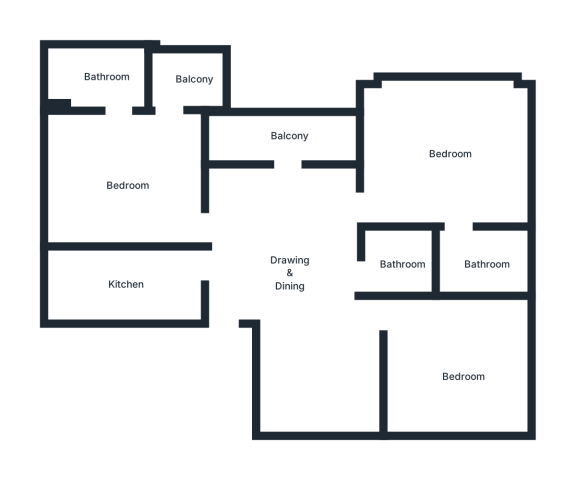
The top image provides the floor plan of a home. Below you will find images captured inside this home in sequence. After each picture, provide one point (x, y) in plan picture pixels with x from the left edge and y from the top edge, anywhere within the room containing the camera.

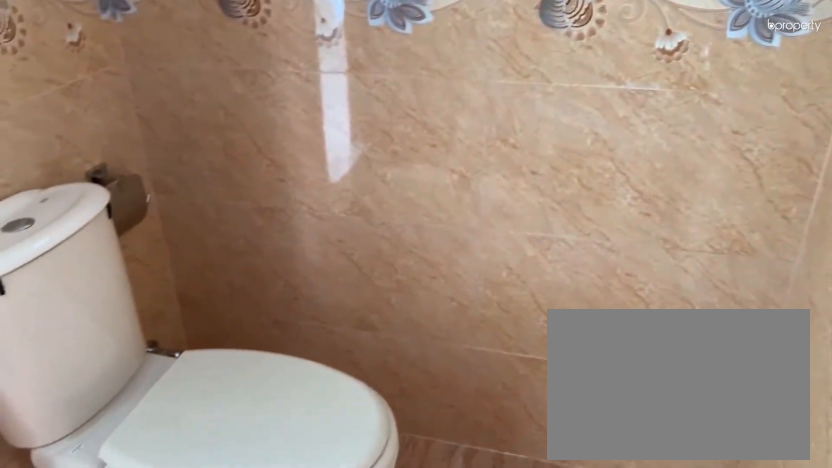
(486, 259)
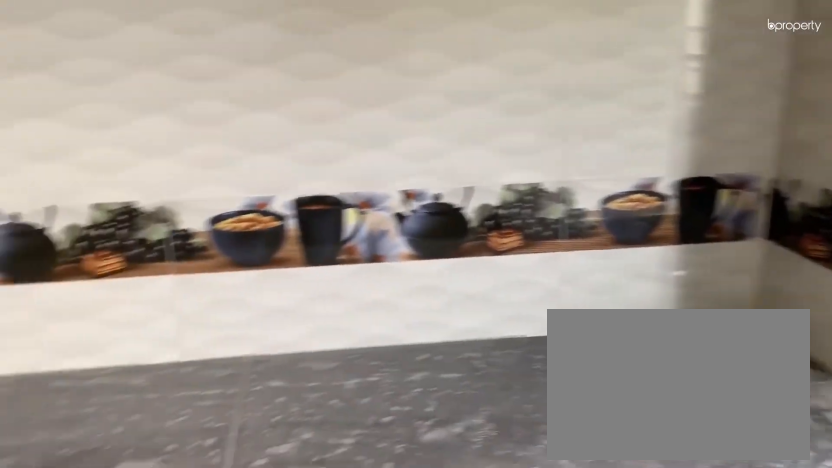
(125, 283)
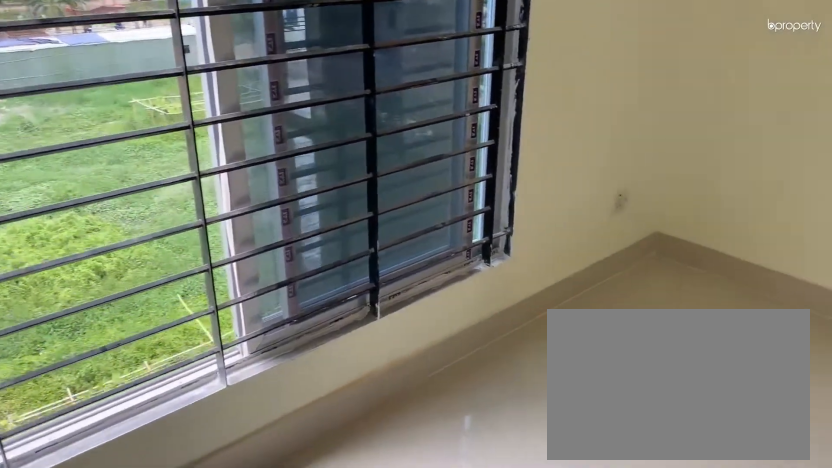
(126, 187)
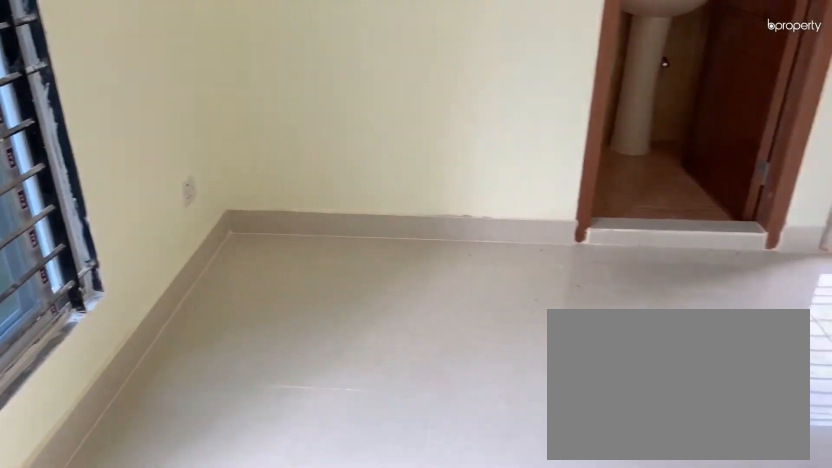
(126, 187)
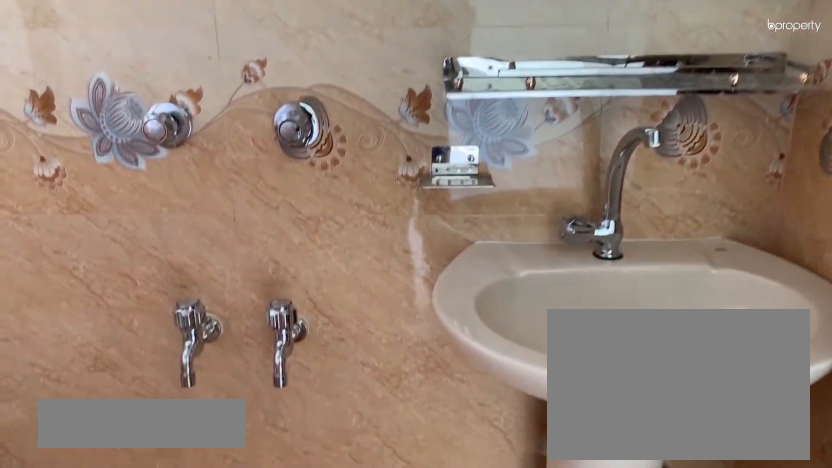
(108, 79)
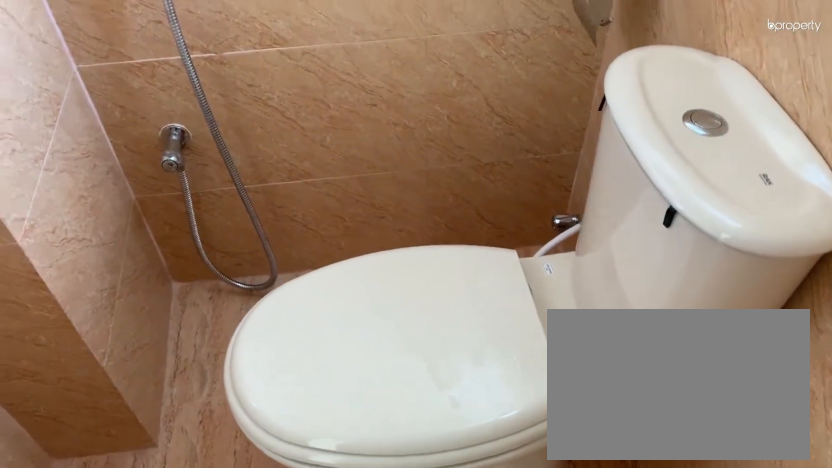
(108, 79)
